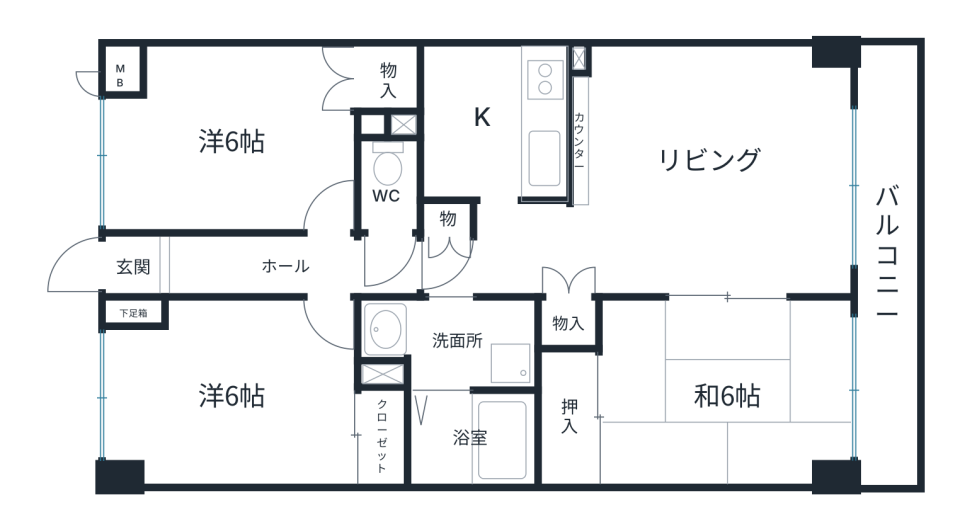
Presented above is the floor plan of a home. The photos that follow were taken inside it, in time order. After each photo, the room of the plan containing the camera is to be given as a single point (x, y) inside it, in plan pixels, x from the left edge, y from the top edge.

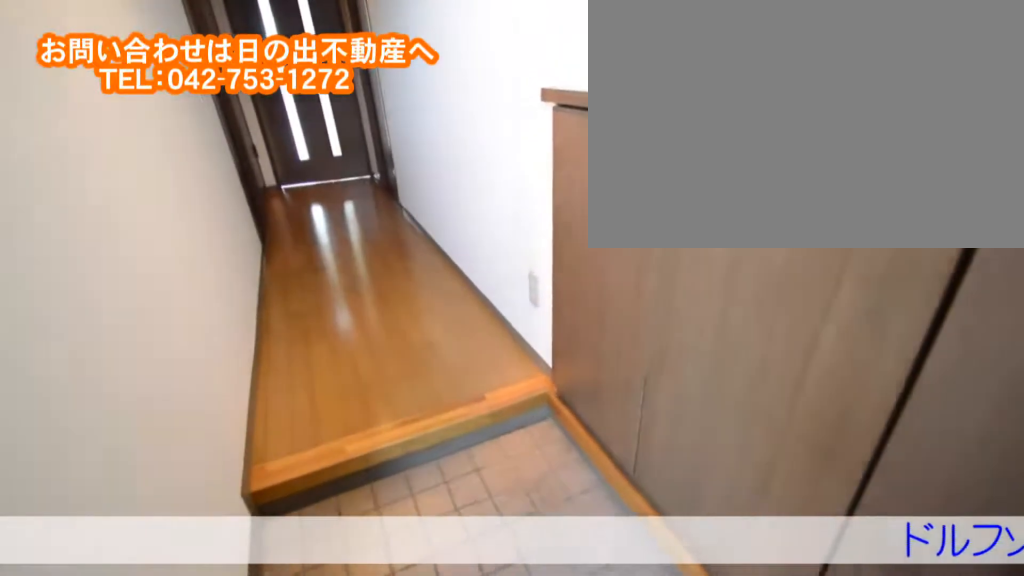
(181, 266)
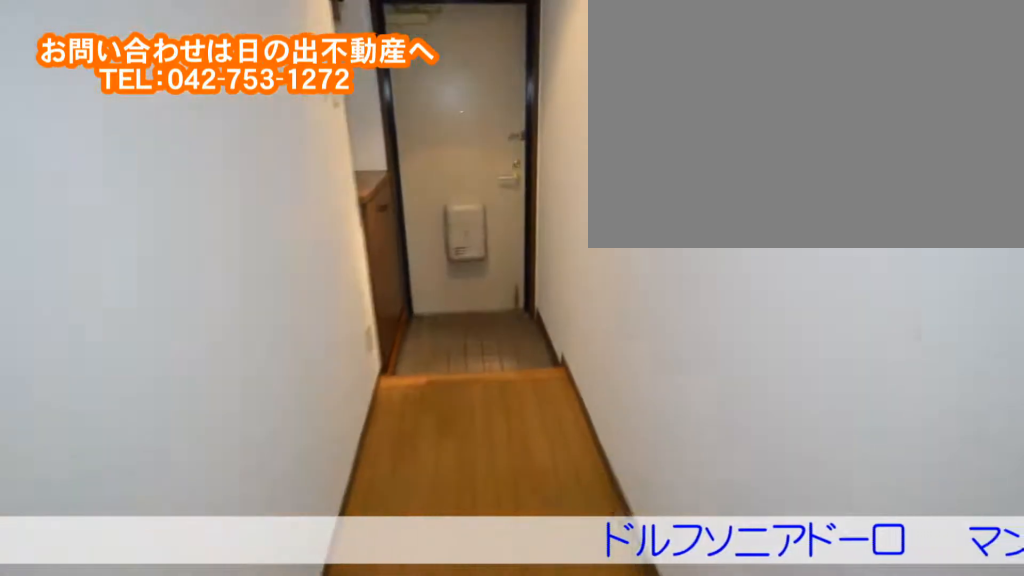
(181, 265)
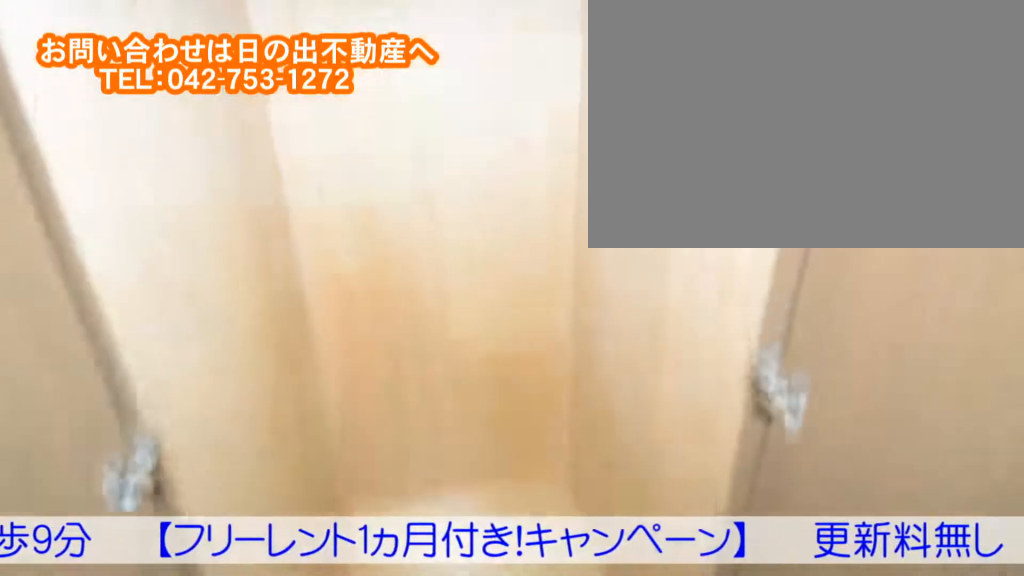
(166, 135)
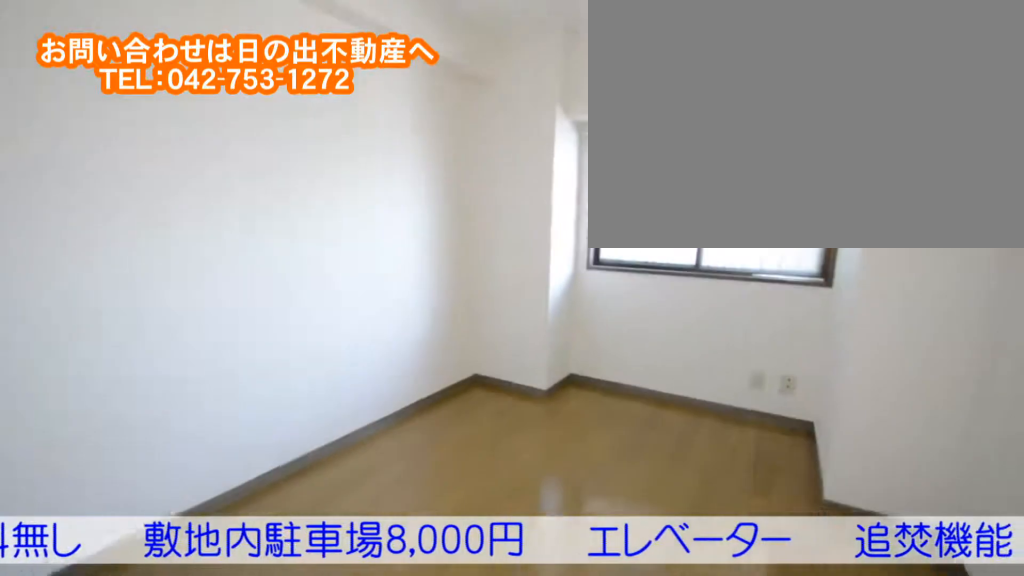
(177, 419)
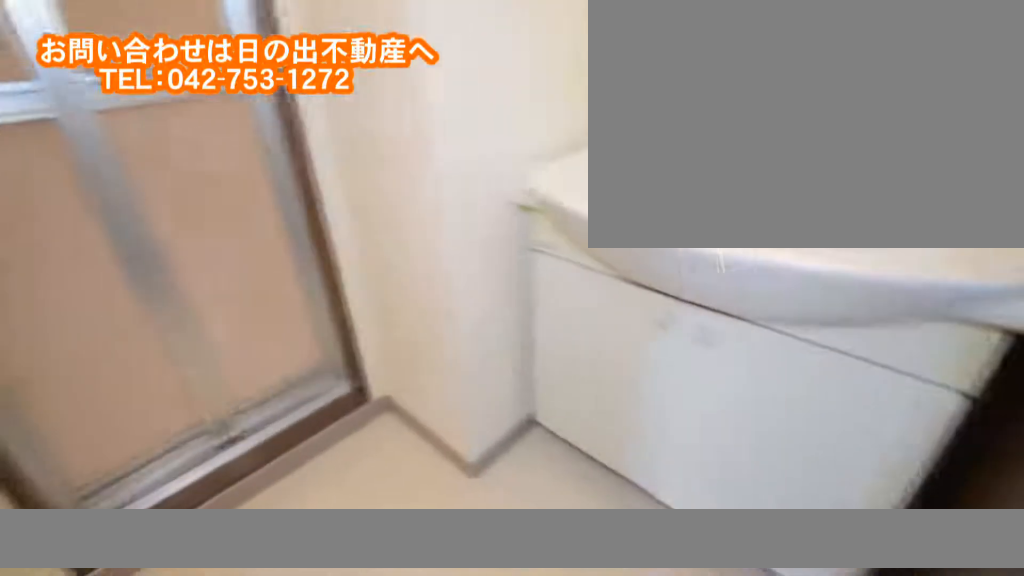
(483, 335)
